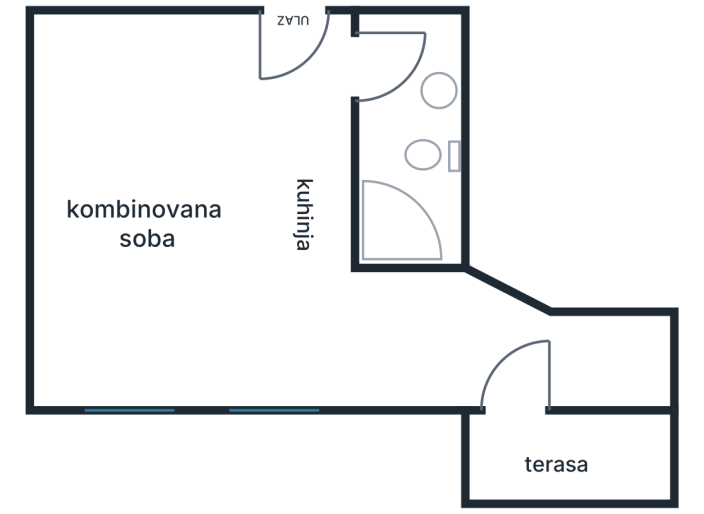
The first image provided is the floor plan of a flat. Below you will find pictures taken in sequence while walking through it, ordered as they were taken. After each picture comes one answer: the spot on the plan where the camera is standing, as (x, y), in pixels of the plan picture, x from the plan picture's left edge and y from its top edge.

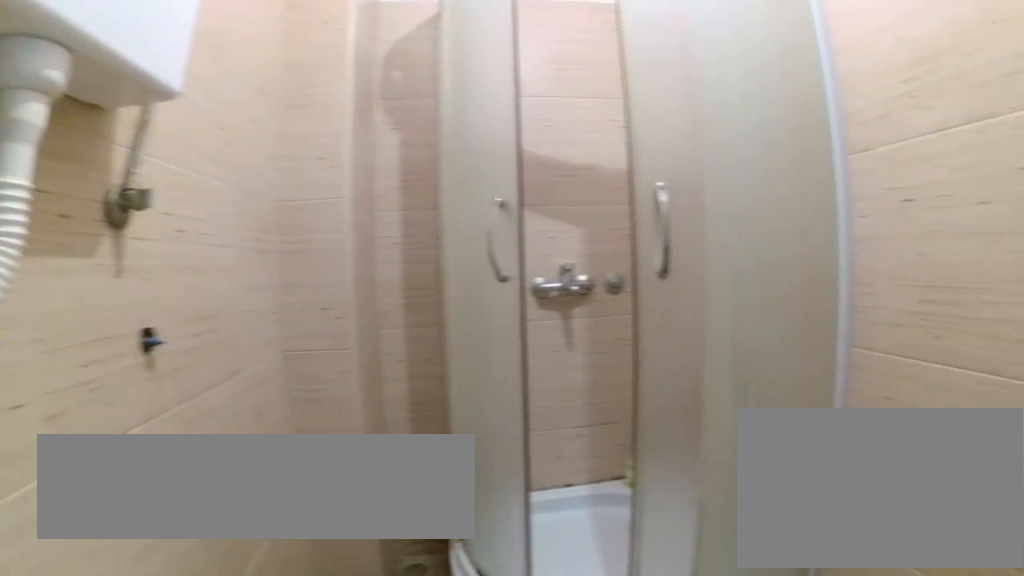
(410, 87)
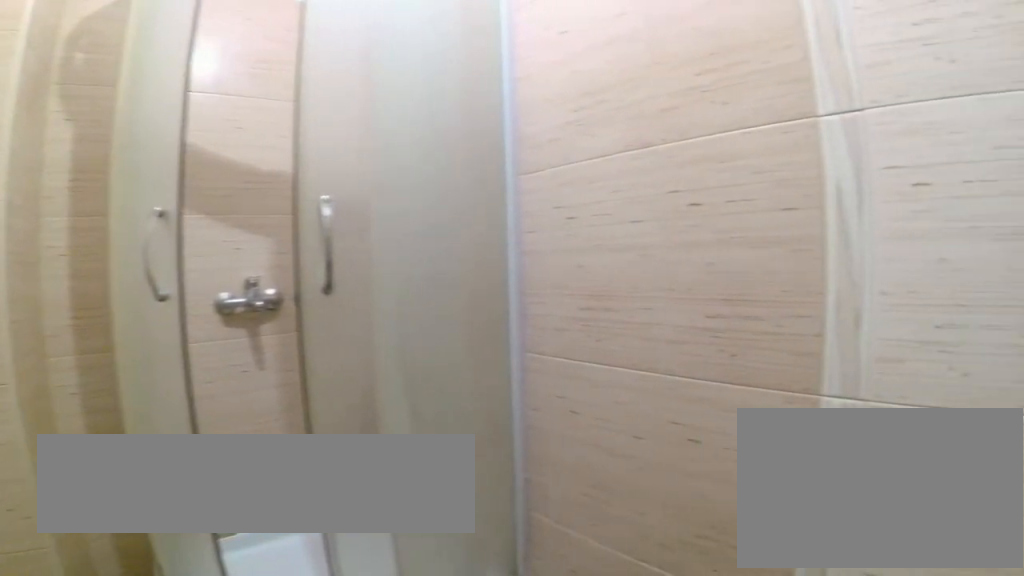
(422, 89)
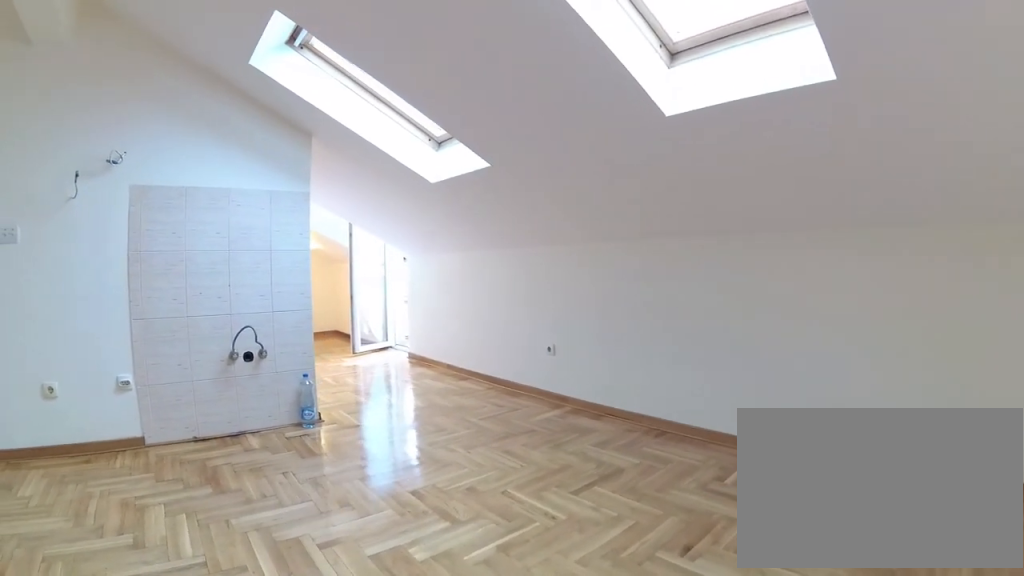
(87, 147)
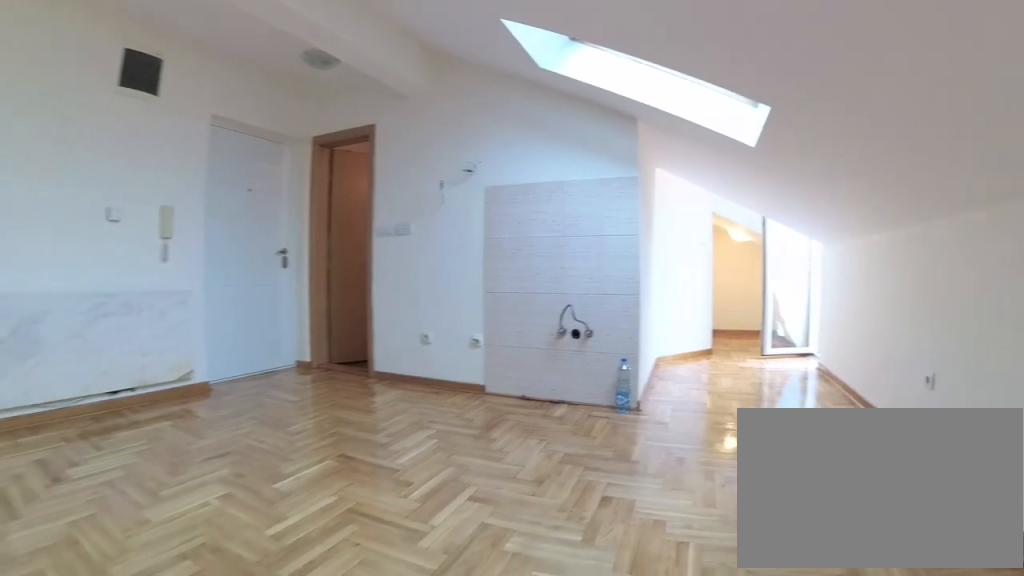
(81, 296)
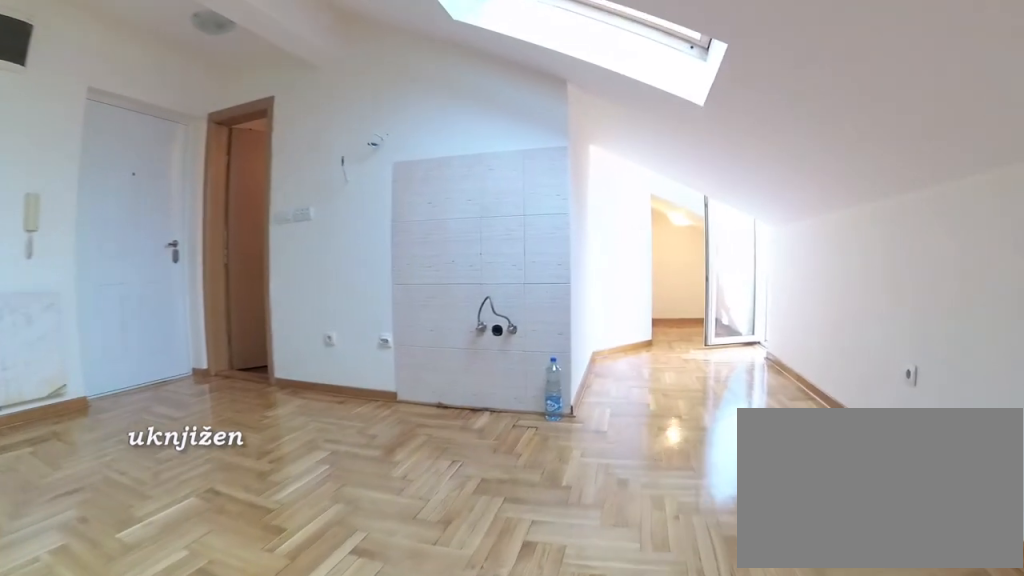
(126, 320)
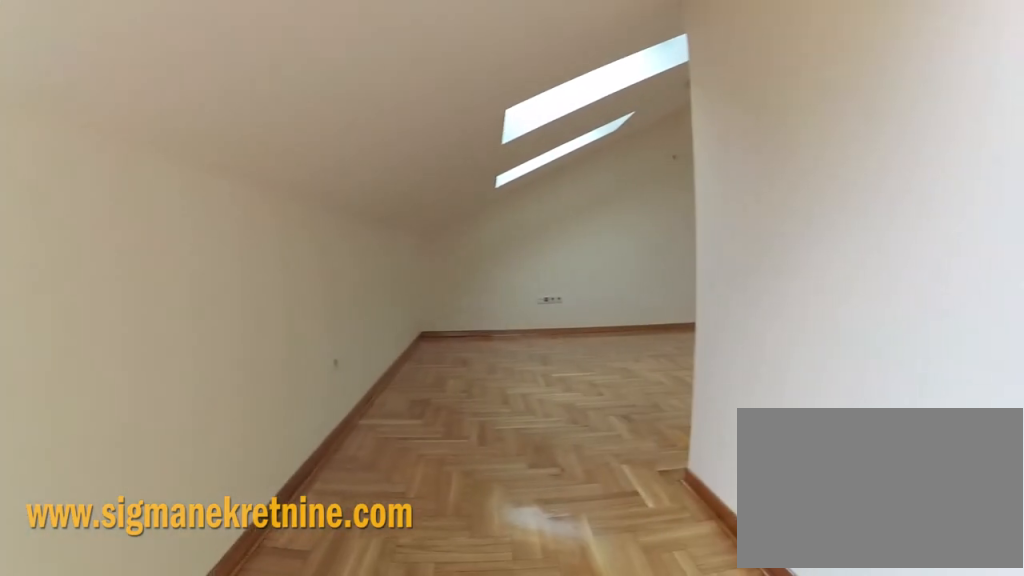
(536, 355)
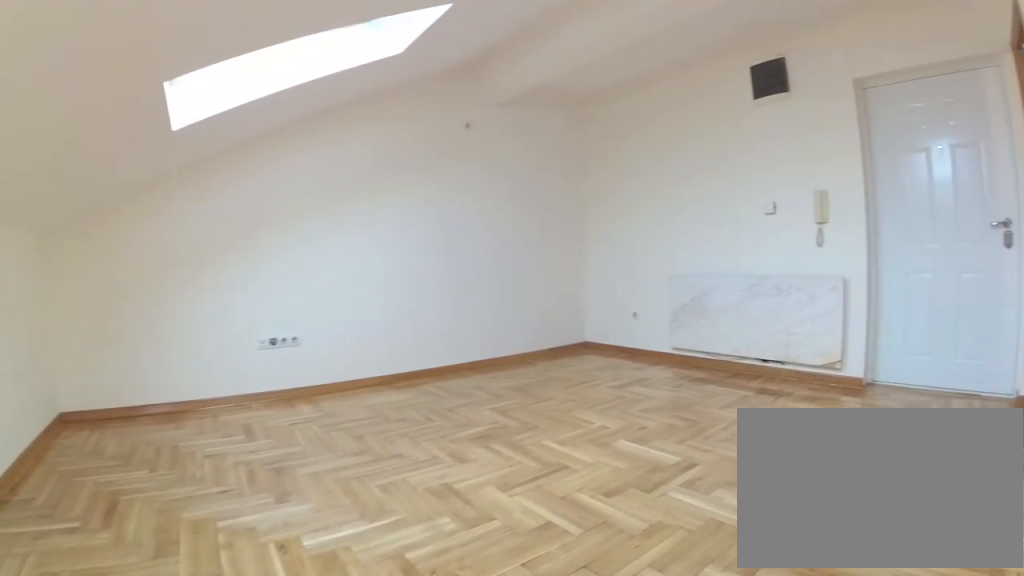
(339, 333)
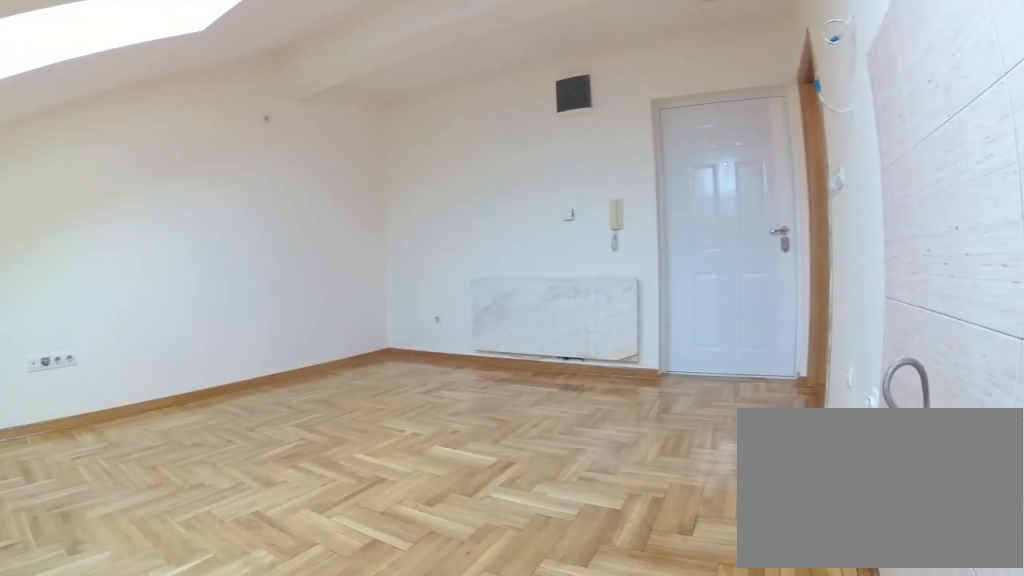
(323, 338)
